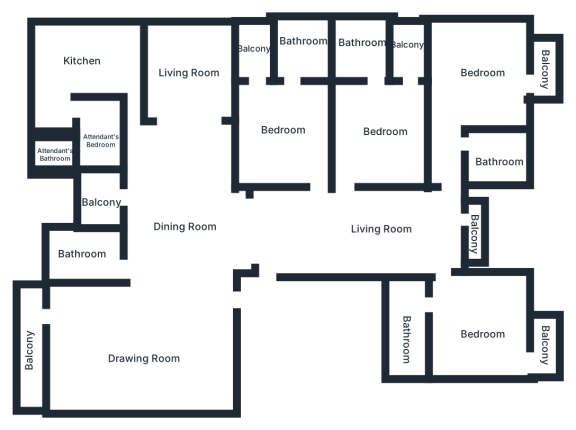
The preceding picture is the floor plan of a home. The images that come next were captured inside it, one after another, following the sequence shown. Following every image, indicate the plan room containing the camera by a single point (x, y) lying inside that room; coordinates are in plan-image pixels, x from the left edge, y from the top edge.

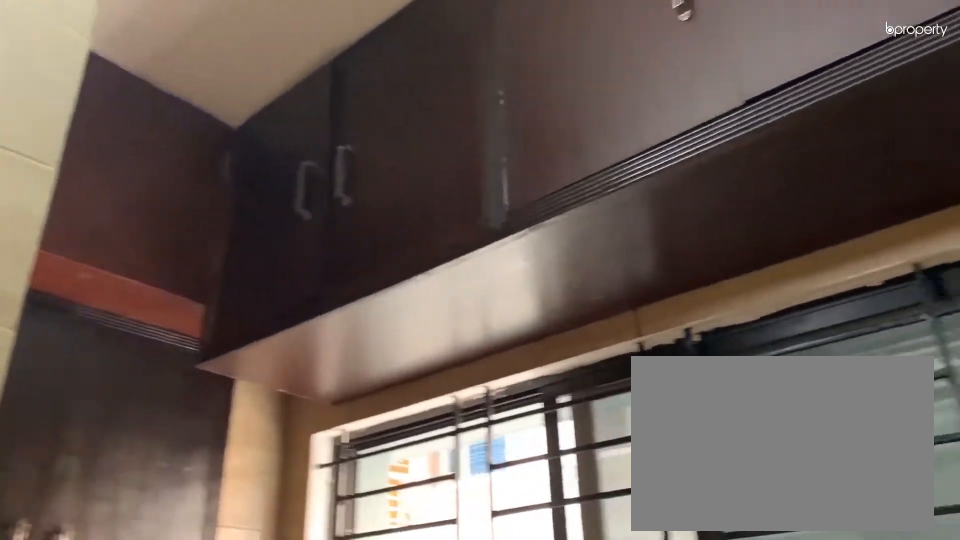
(79, 56)
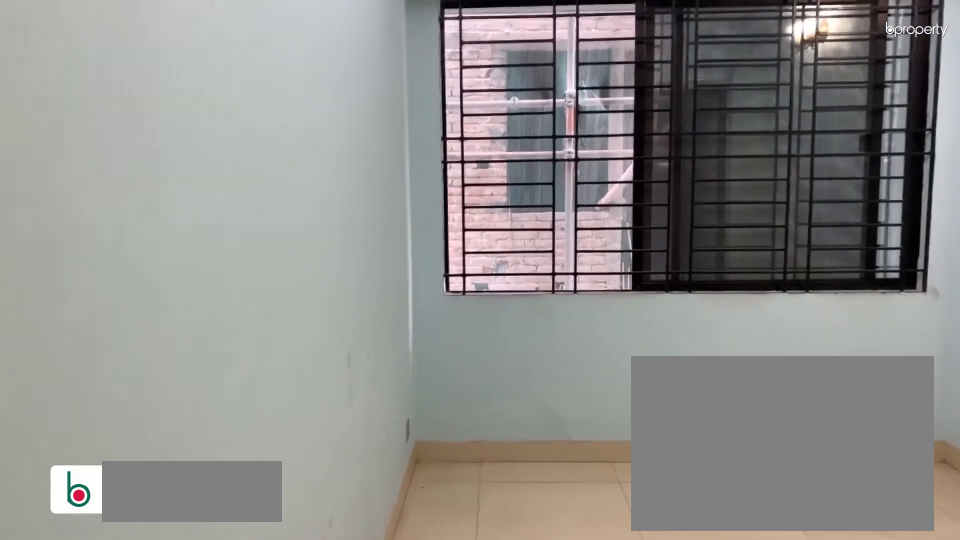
(184, 61)
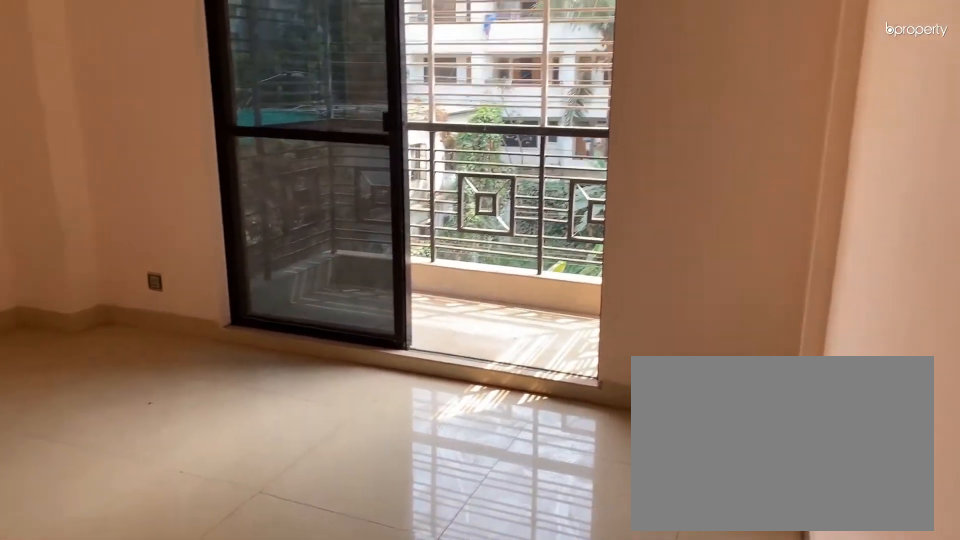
(475, 72)
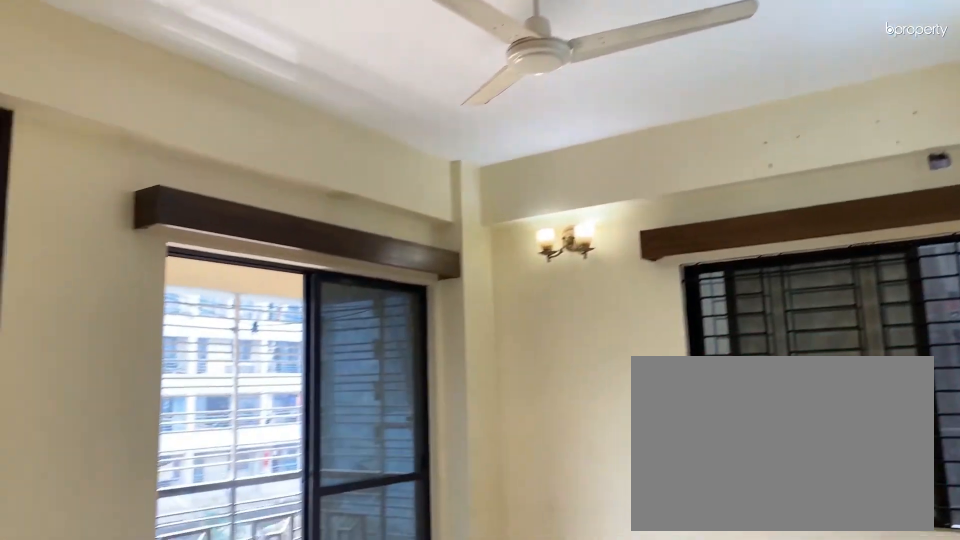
(475, 327)
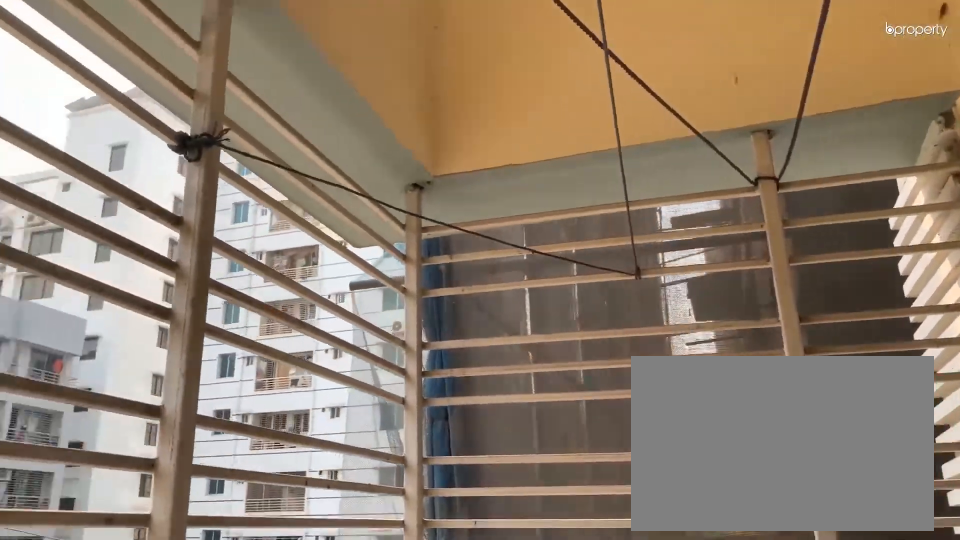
(548, 338)
